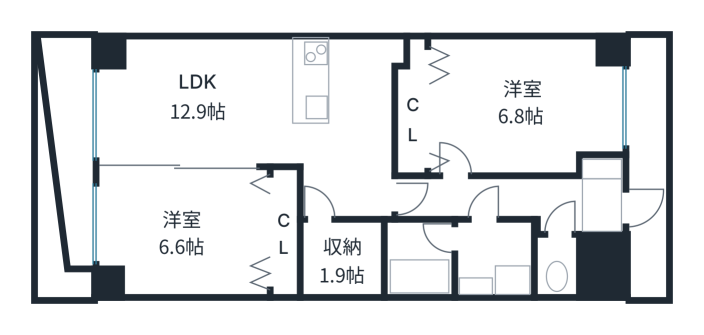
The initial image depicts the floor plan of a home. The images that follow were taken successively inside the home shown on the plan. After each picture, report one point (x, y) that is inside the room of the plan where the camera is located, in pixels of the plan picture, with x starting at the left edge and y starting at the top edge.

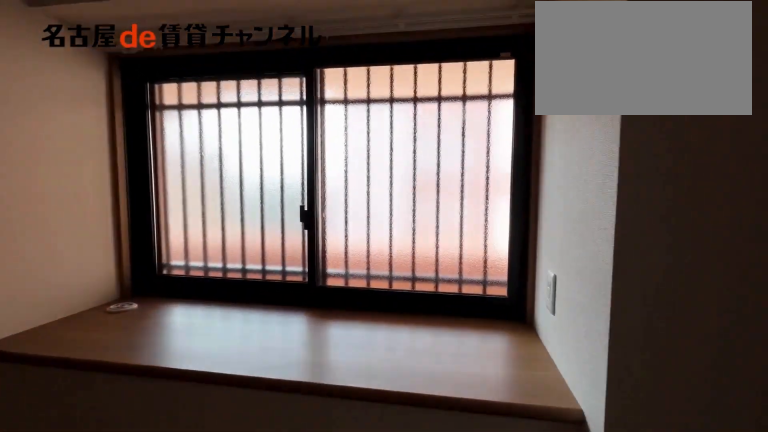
(521, 104)
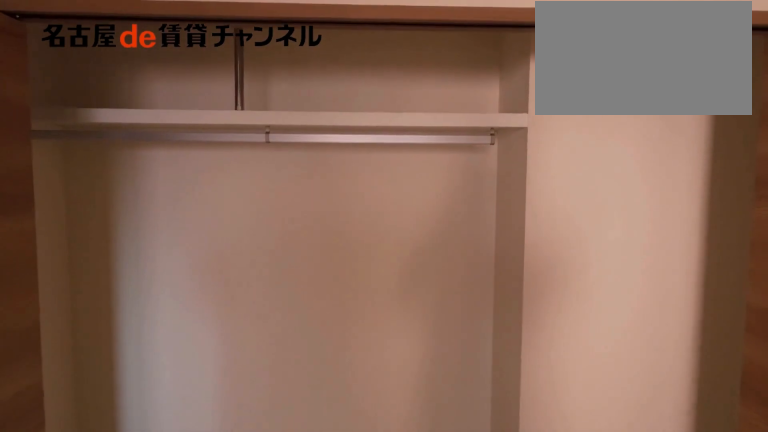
(412, 112)
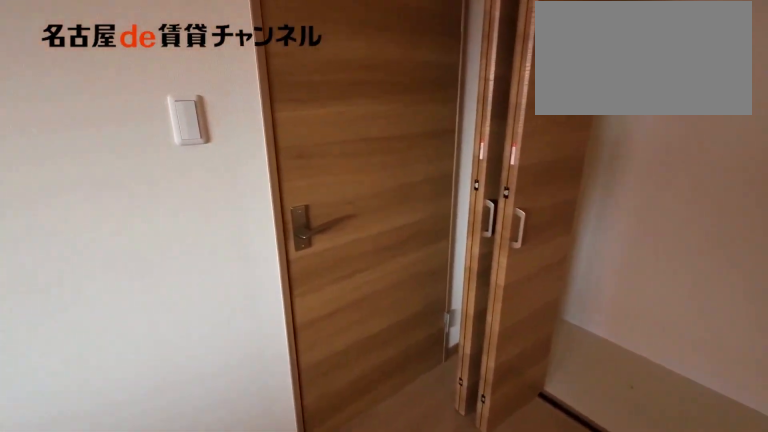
(412, 112)
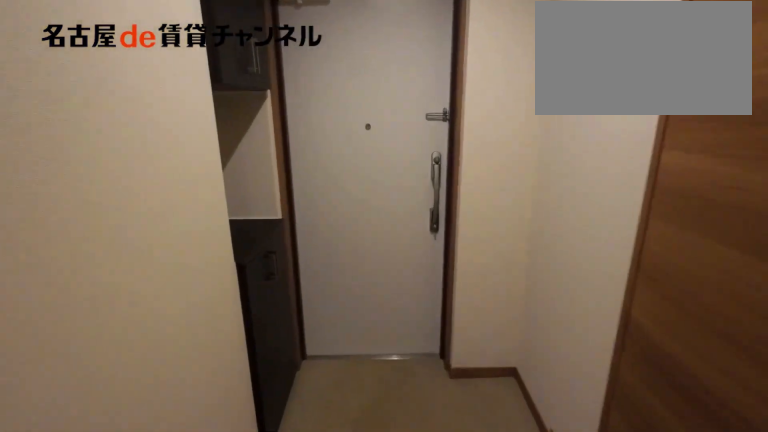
(518, 200)
